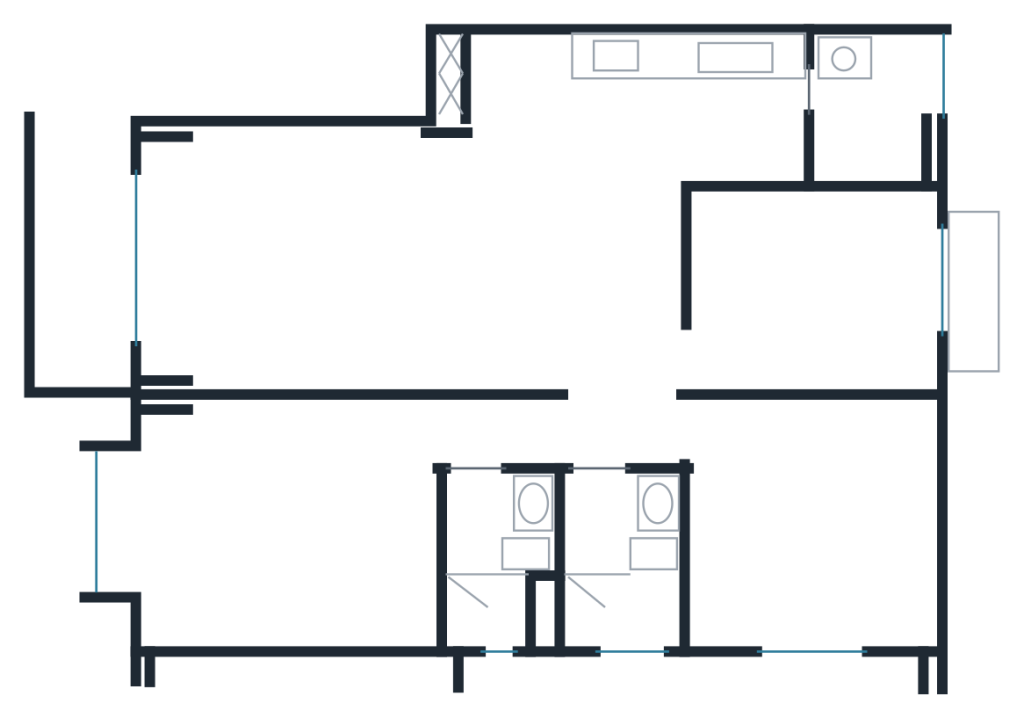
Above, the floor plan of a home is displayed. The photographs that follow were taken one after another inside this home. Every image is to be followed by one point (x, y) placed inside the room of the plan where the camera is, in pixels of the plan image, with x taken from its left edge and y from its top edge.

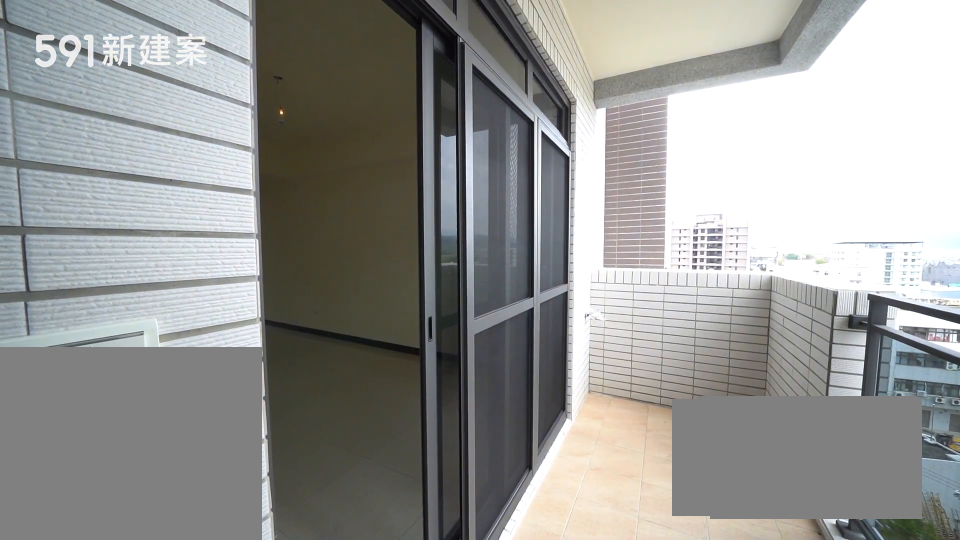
(81, 256)
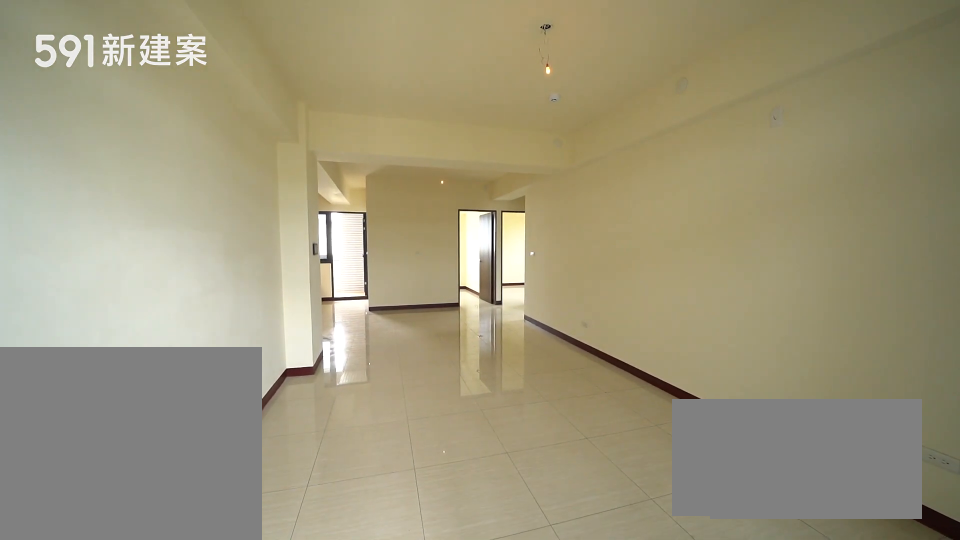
(415, 258)
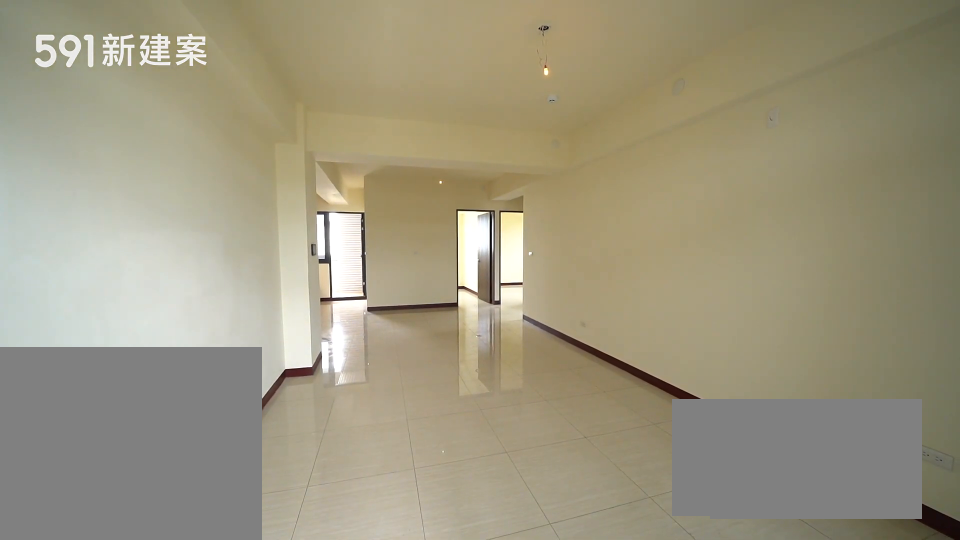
(415, 258)
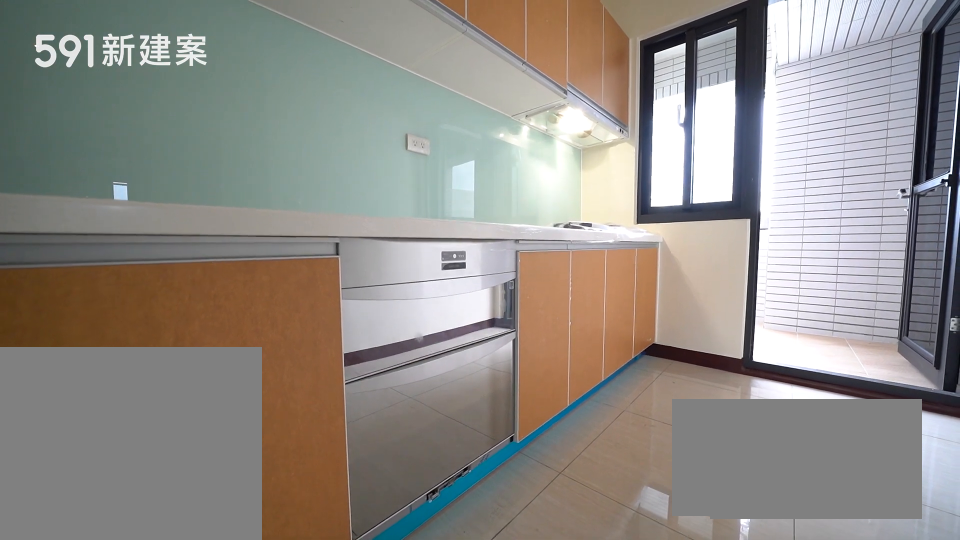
(640, 111)
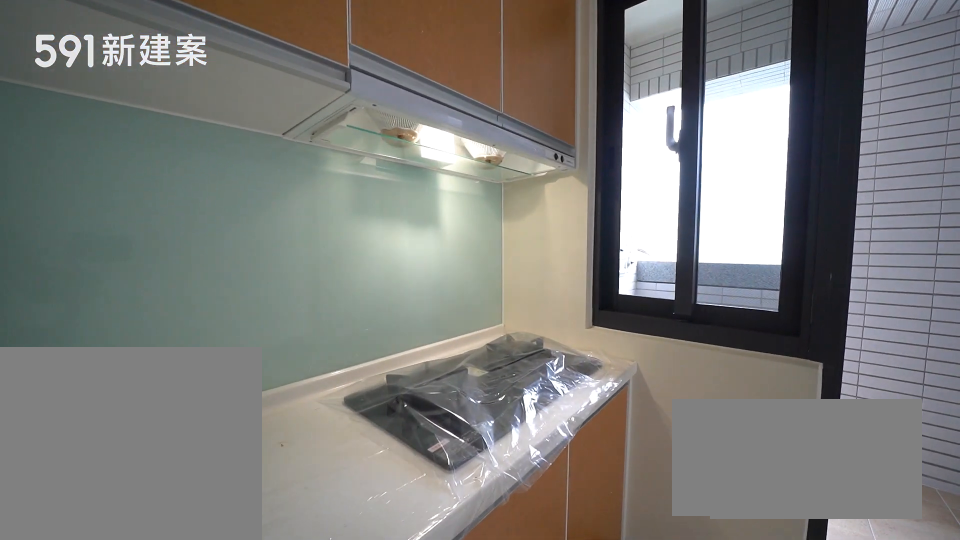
(640, 111)
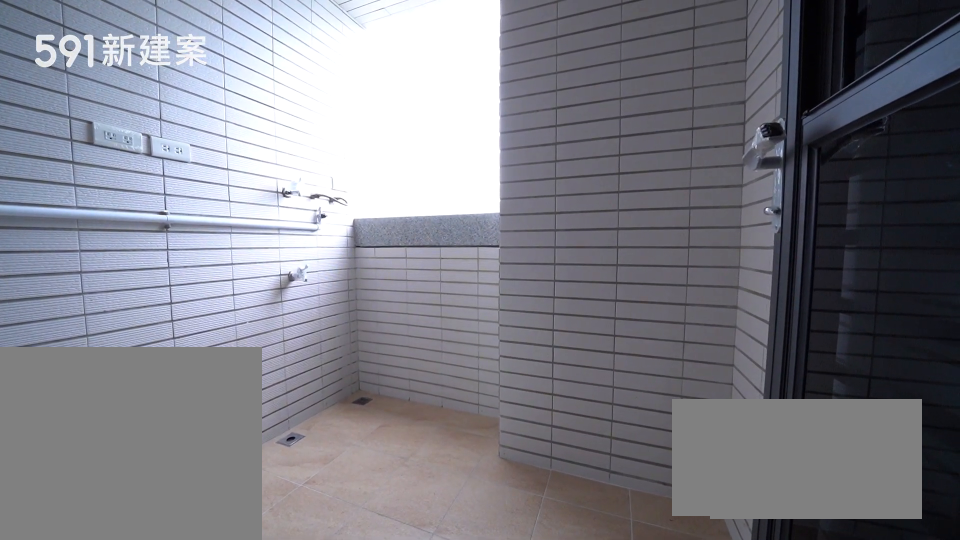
(873, 106)
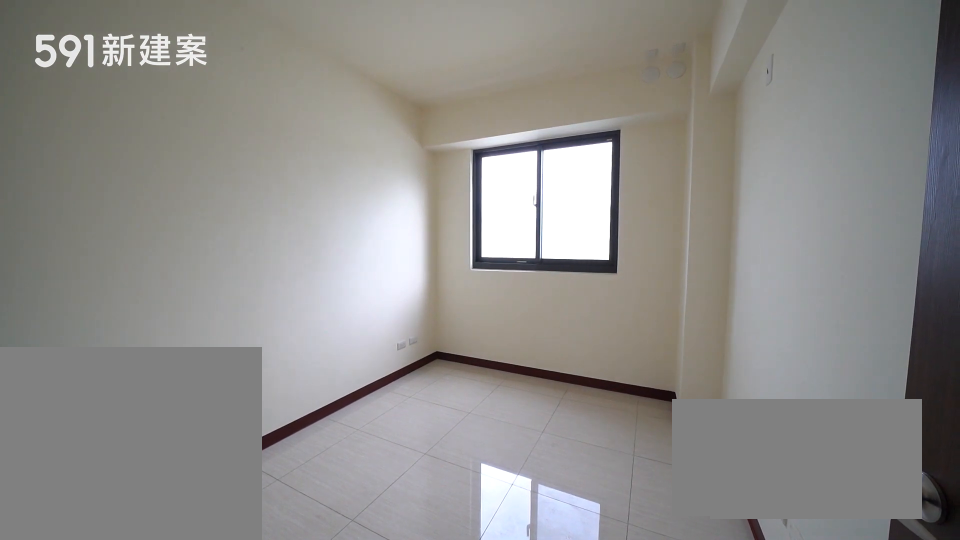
(818, 290)
